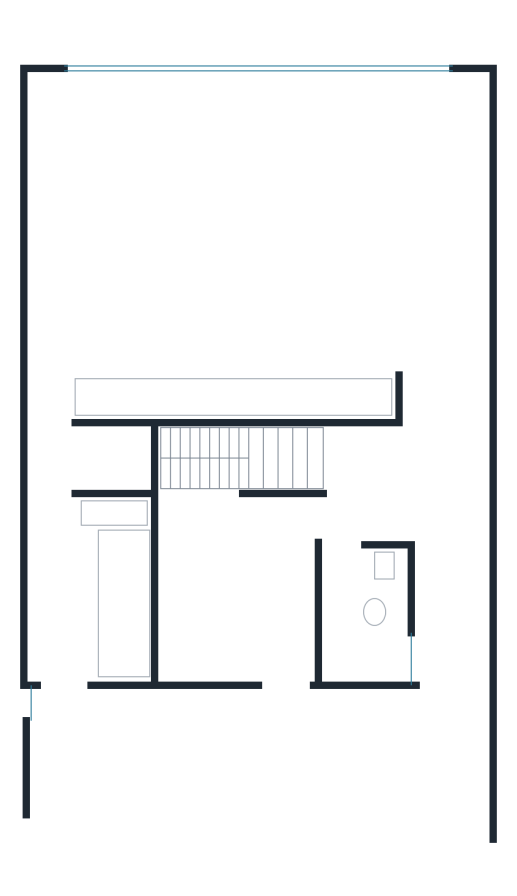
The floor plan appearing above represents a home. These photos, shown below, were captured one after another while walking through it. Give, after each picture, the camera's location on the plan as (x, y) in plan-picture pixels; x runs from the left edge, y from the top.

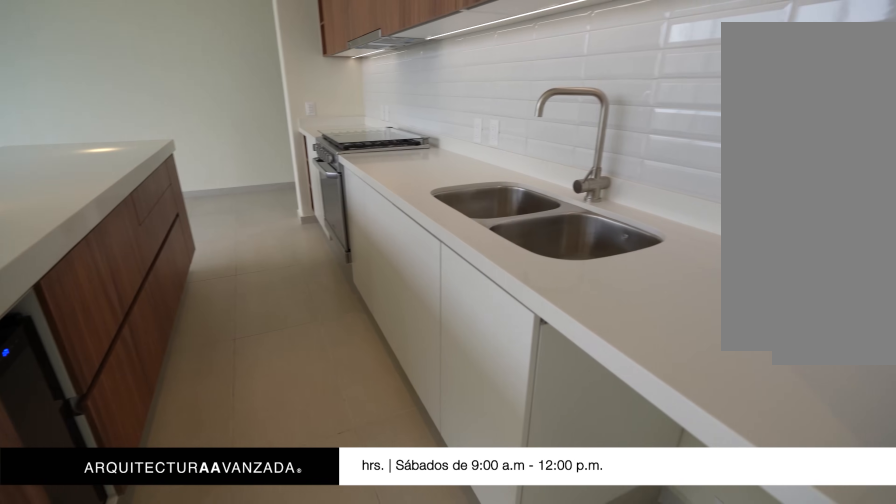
(172, 342)
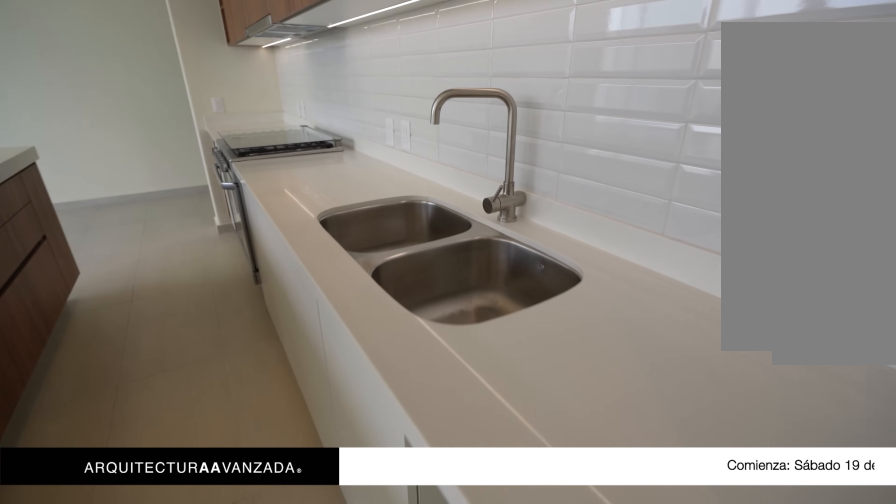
(174, 342)
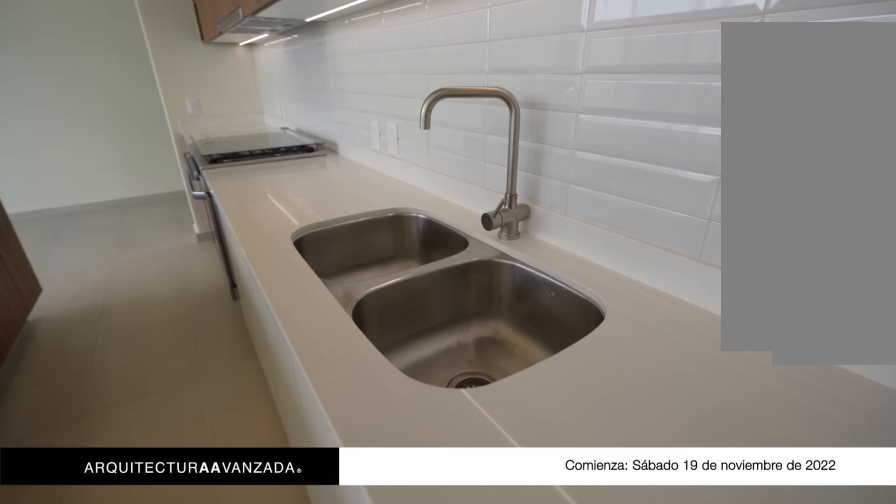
(174, 342)
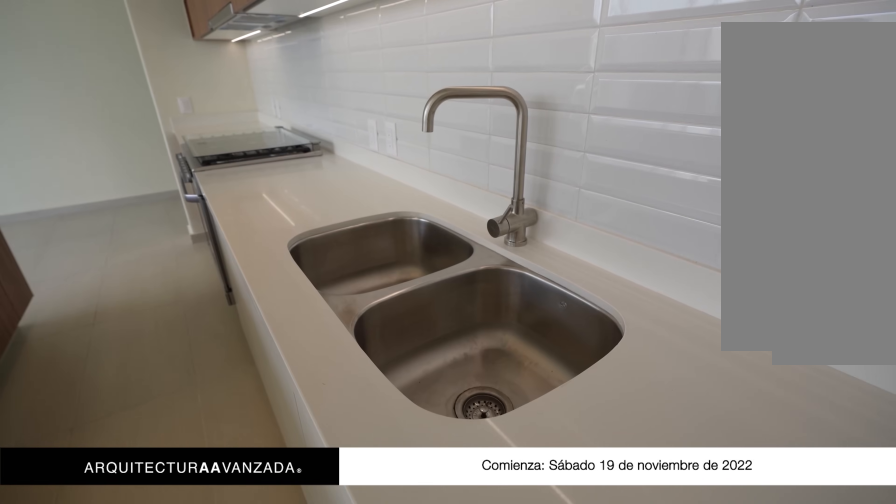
(178, 344)
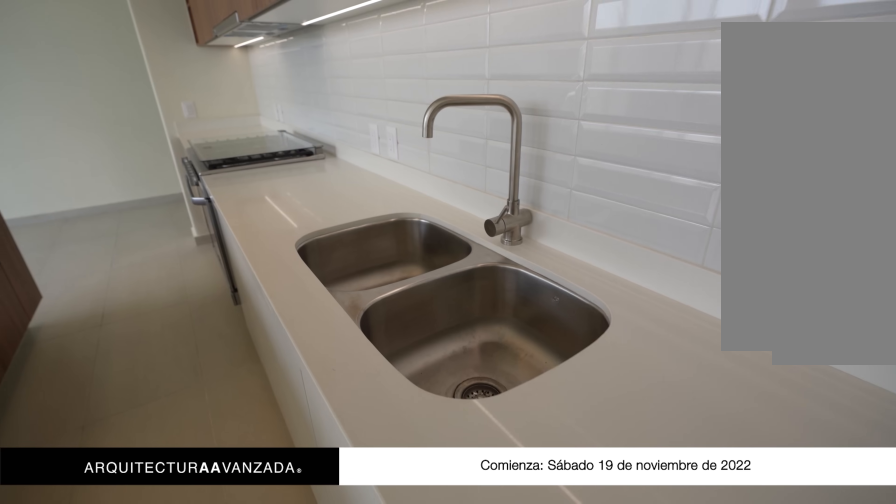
(180, 345)
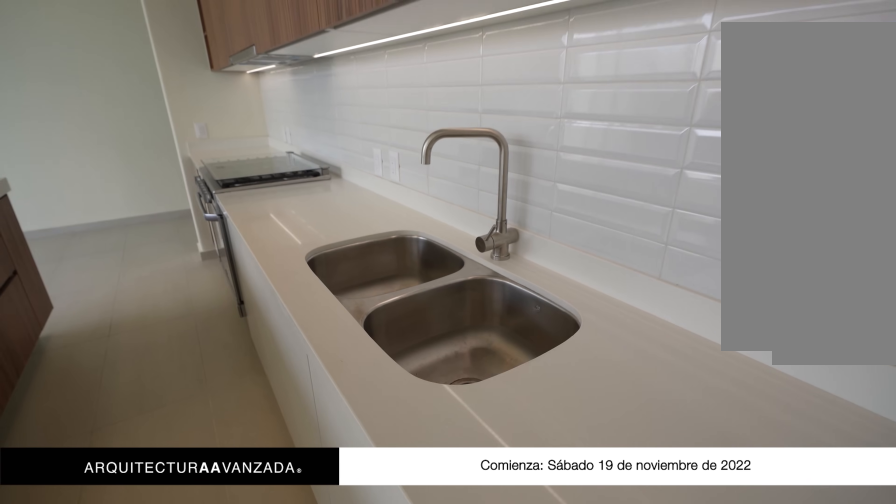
(179, 345)
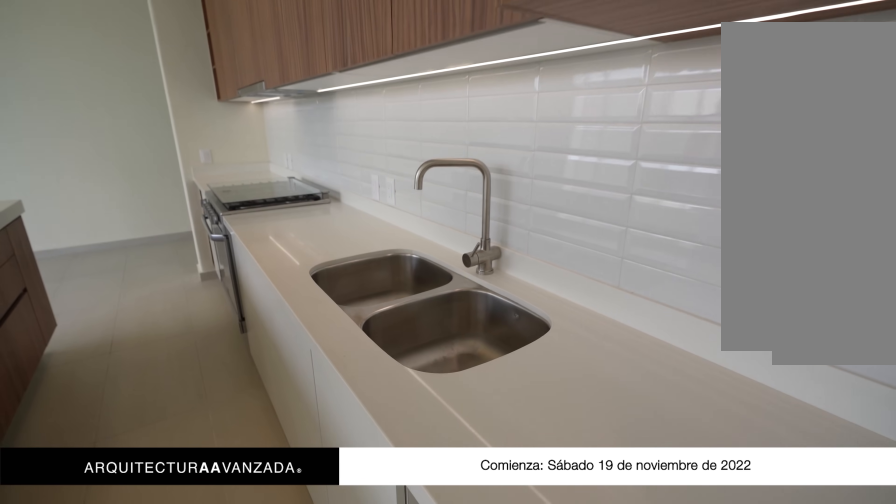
(178, 347)
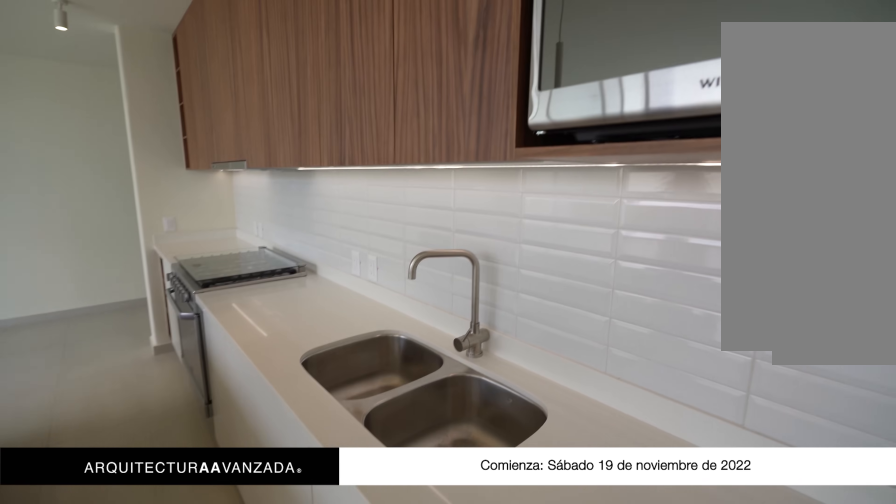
(178, 347)
